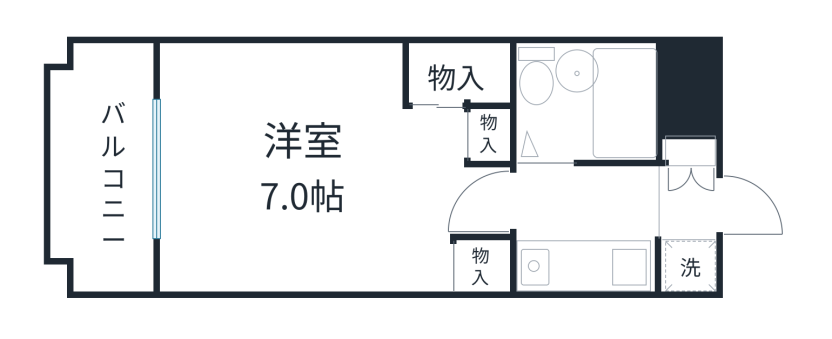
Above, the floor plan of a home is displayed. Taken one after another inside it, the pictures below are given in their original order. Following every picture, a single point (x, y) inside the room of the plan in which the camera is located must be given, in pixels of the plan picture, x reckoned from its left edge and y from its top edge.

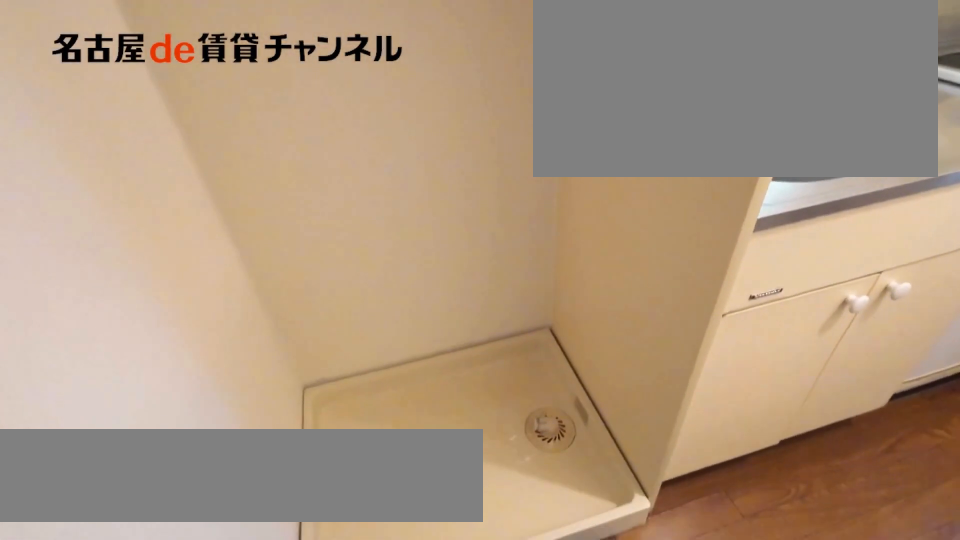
(687, 264)
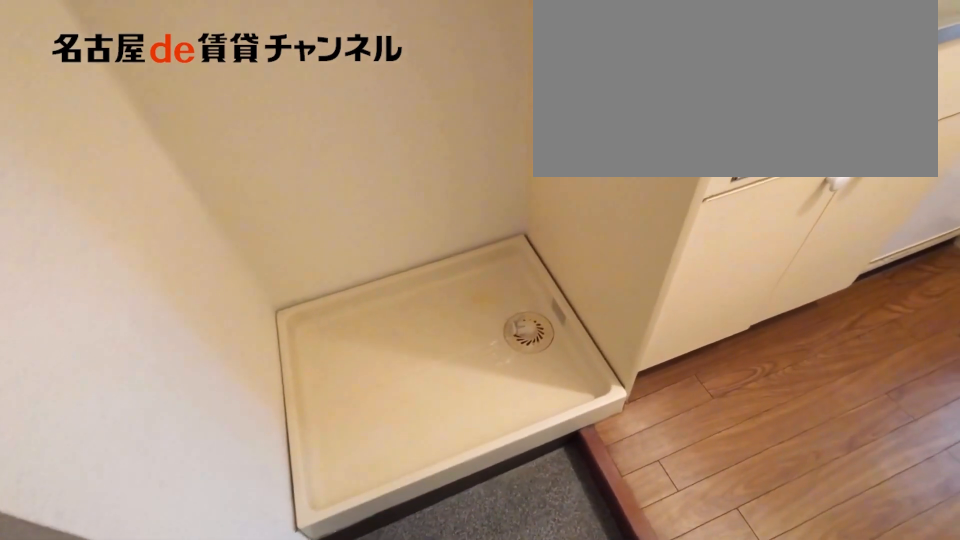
(687, 264)
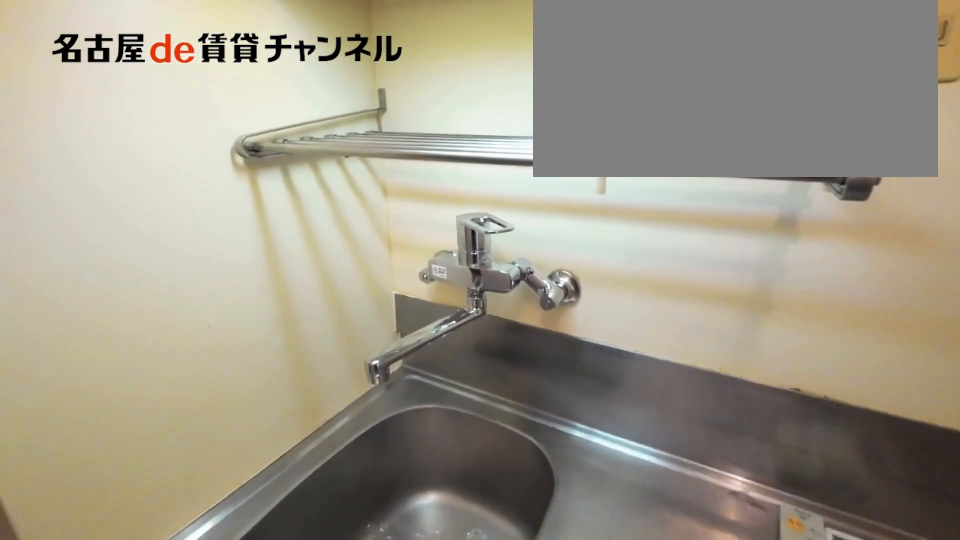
(583, 267)
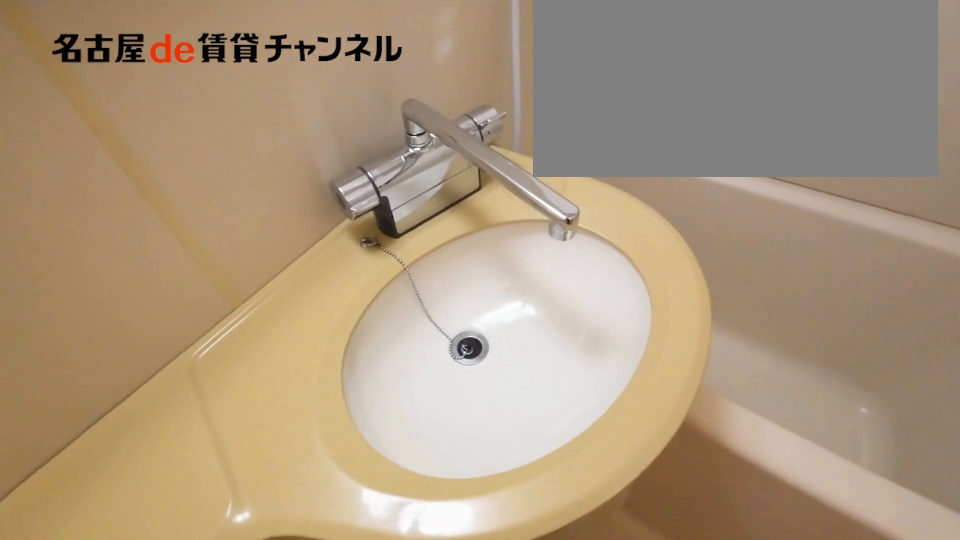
(587, 101)
